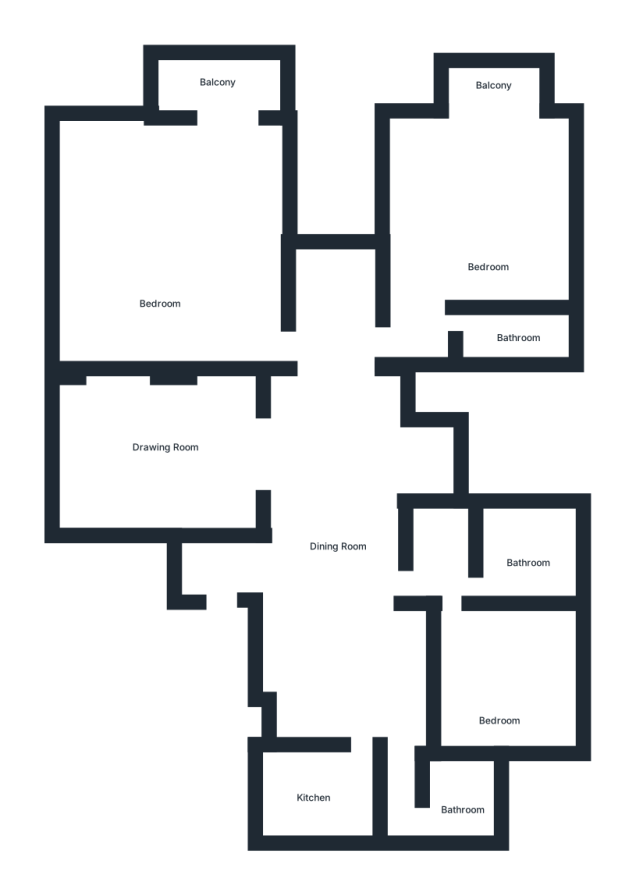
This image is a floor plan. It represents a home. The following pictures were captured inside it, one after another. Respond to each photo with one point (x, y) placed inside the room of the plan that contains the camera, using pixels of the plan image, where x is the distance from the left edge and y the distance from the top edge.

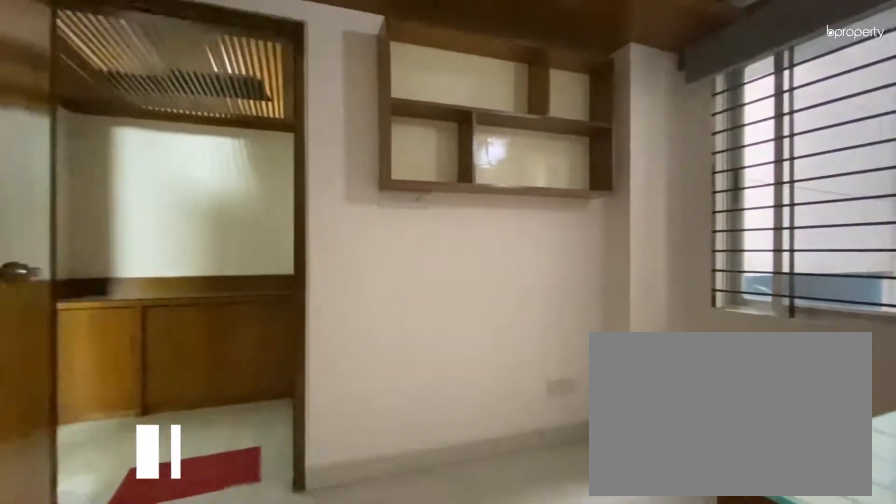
(501, 694)
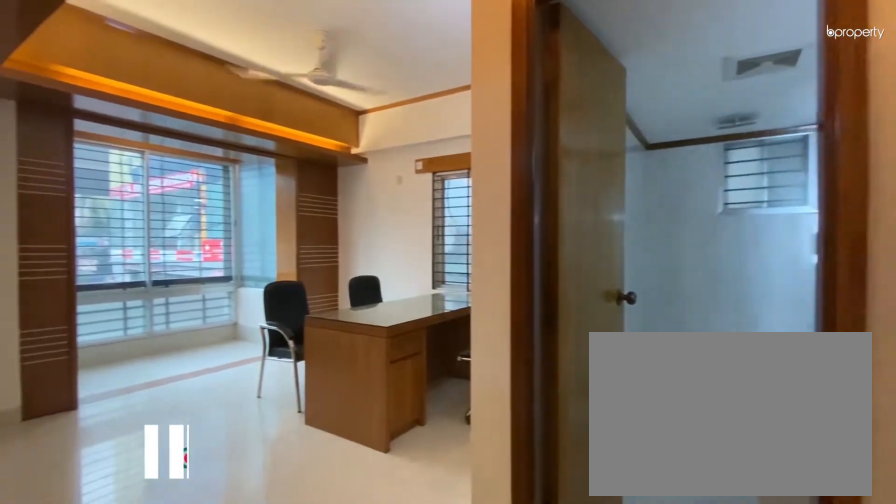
(482, 224)
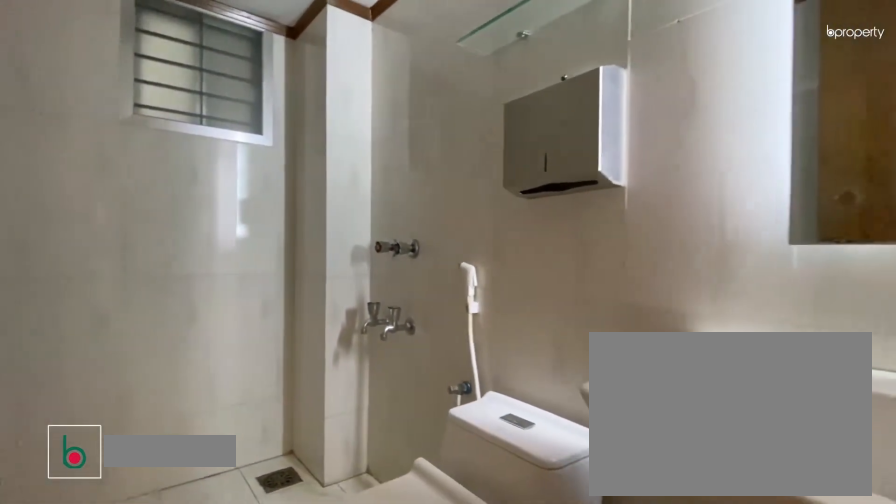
(519, 339)
